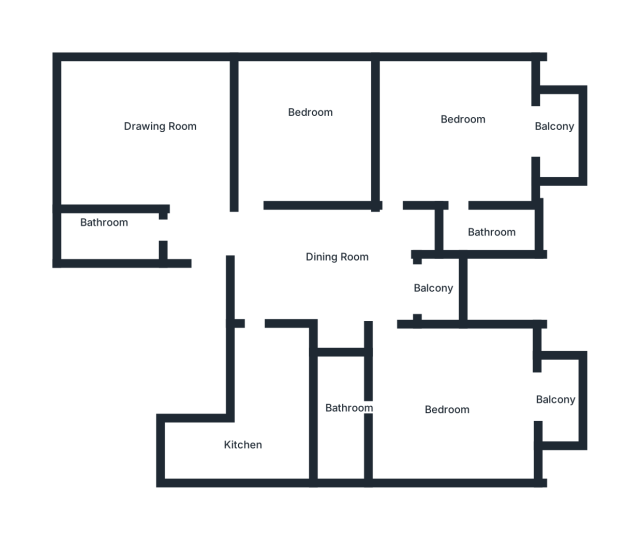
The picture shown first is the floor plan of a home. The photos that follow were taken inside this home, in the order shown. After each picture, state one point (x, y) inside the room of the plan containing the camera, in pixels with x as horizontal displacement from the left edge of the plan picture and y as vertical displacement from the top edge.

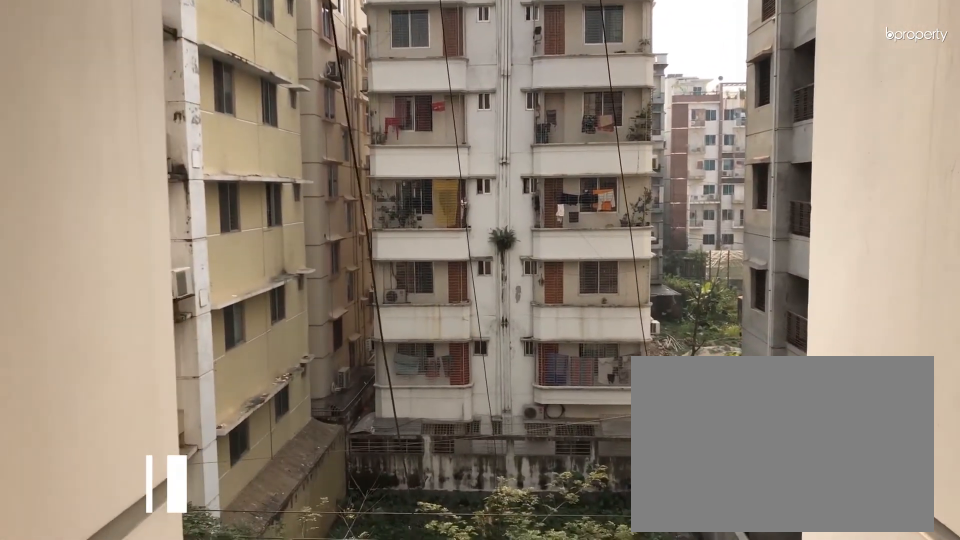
(439, 287)
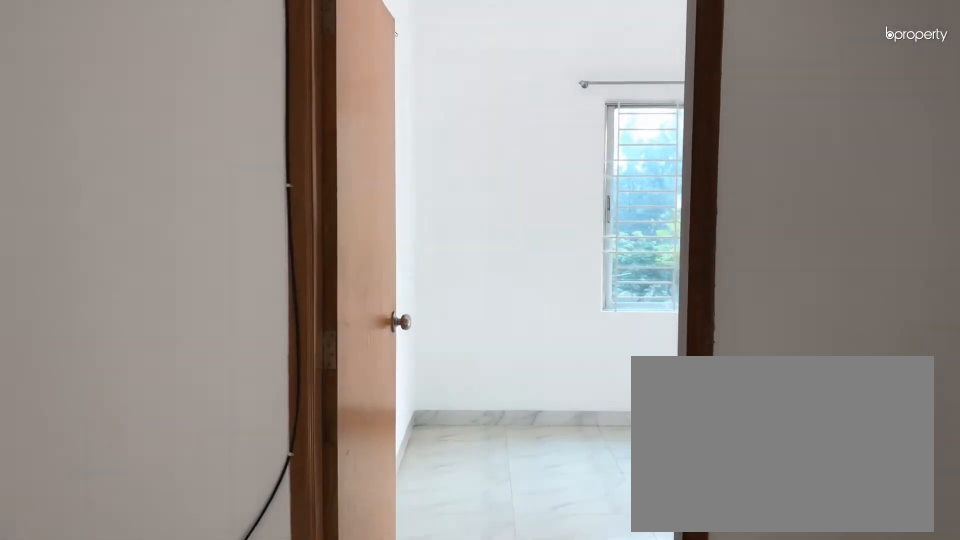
(392, 231)
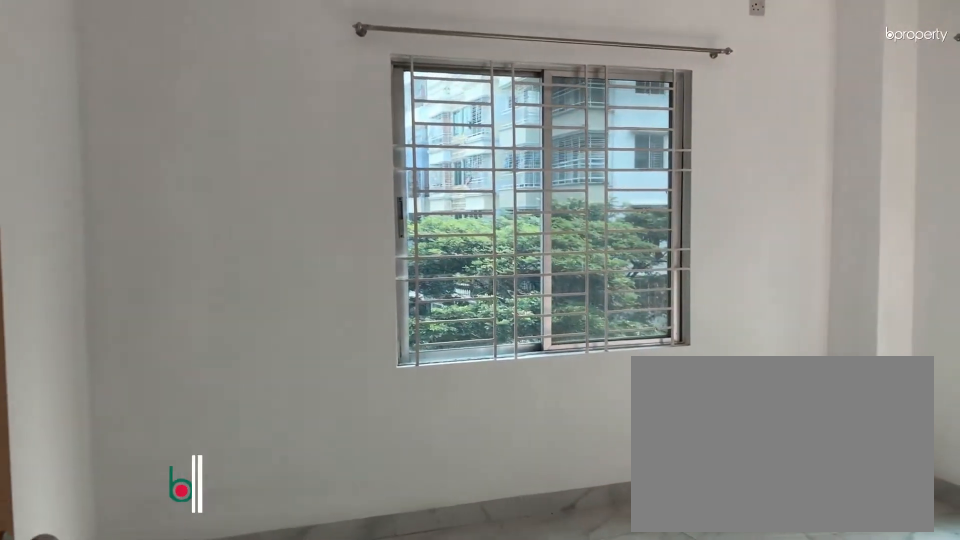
(462, 144)
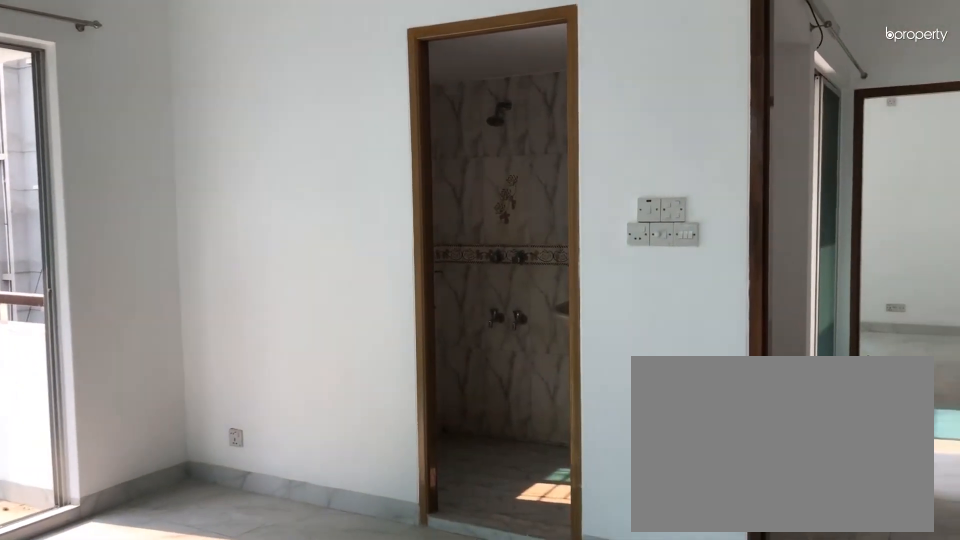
(461, 154)
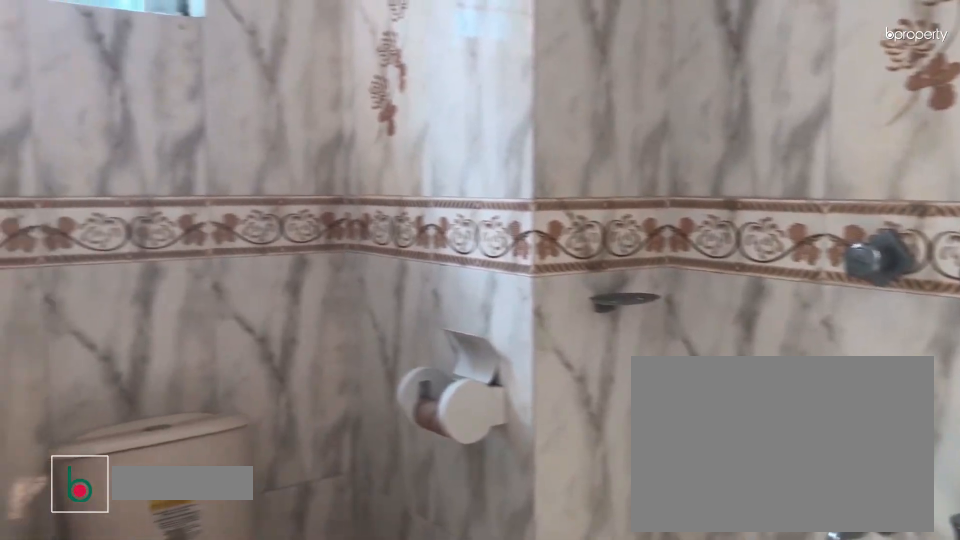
(480, 227)
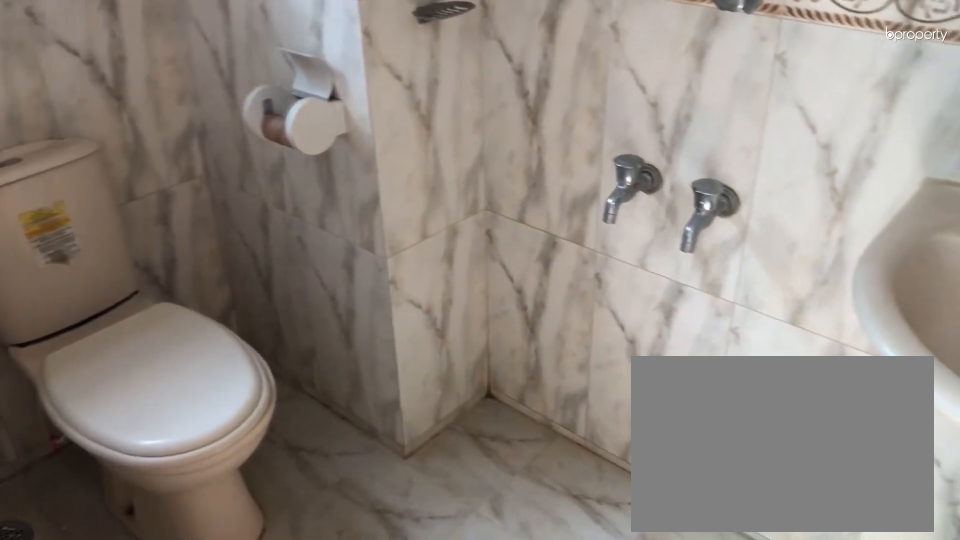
(480, 227)
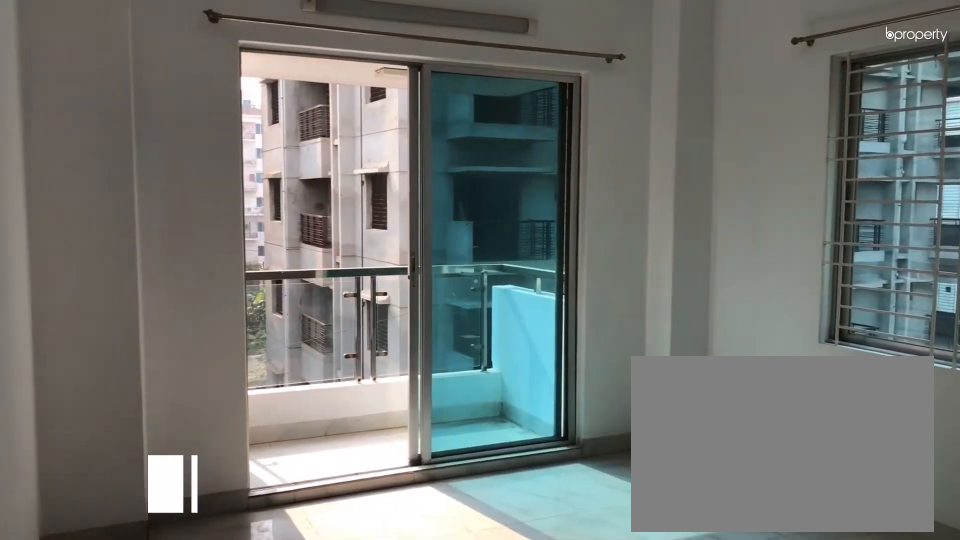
(442, 405)
